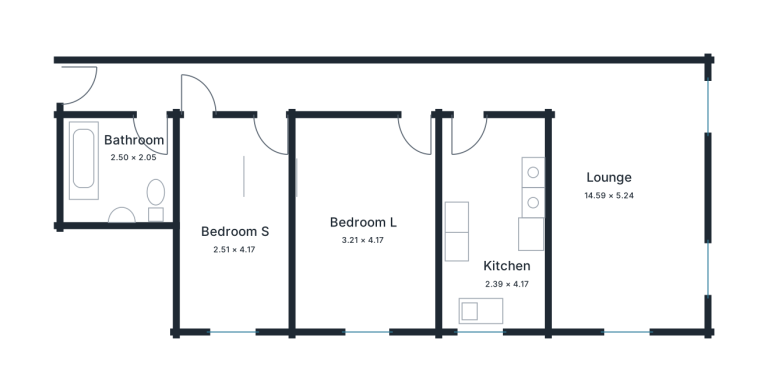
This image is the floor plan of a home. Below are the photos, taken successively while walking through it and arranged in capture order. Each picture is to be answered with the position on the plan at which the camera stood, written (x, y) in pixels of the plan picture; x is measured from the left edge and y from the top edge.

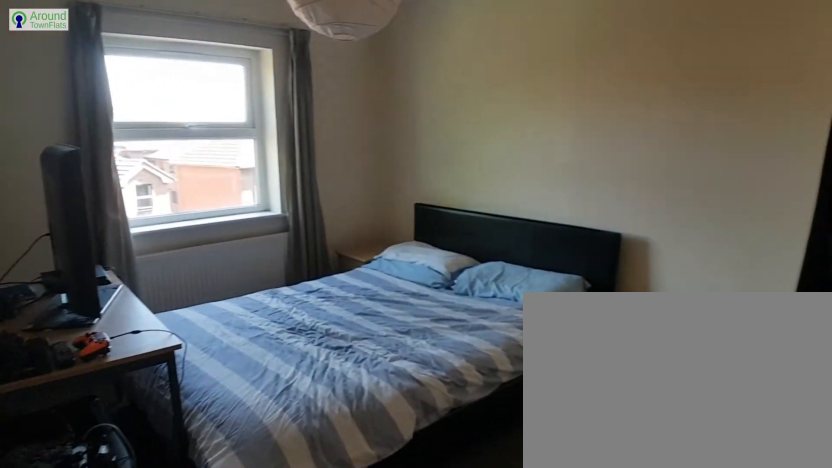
(417, 111)
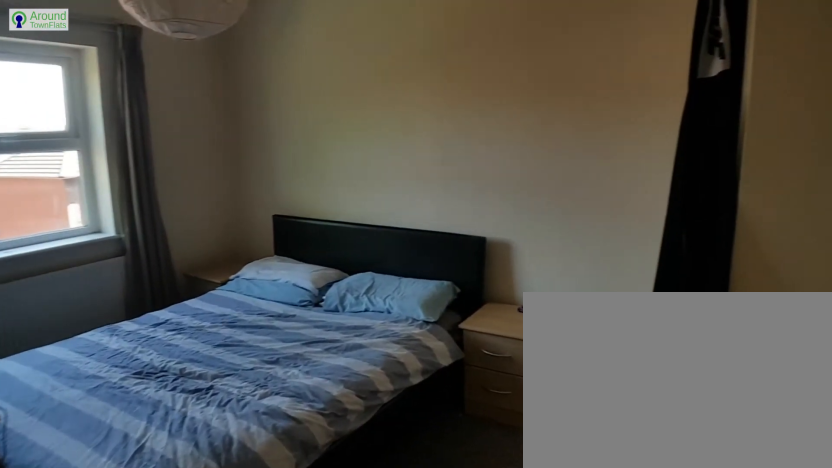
(416, 111)
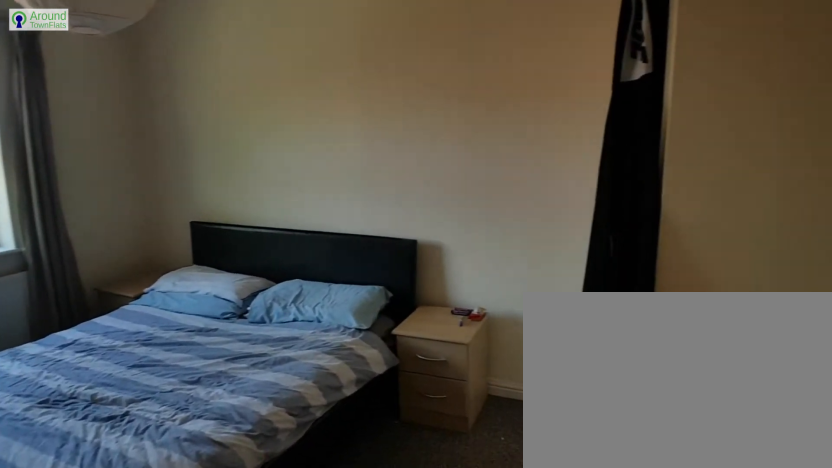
(416, 111)
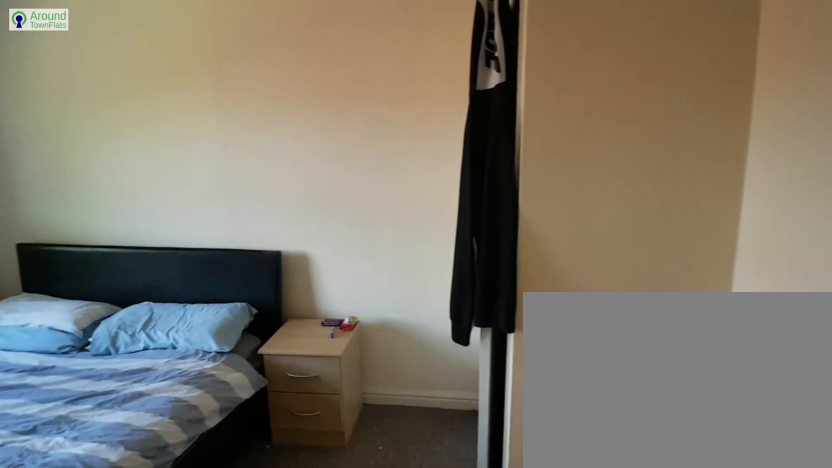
(417, 111)
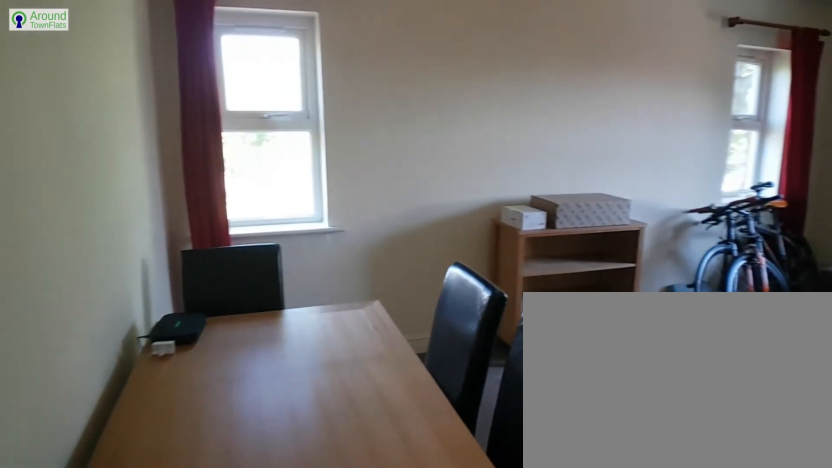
(557, 84)
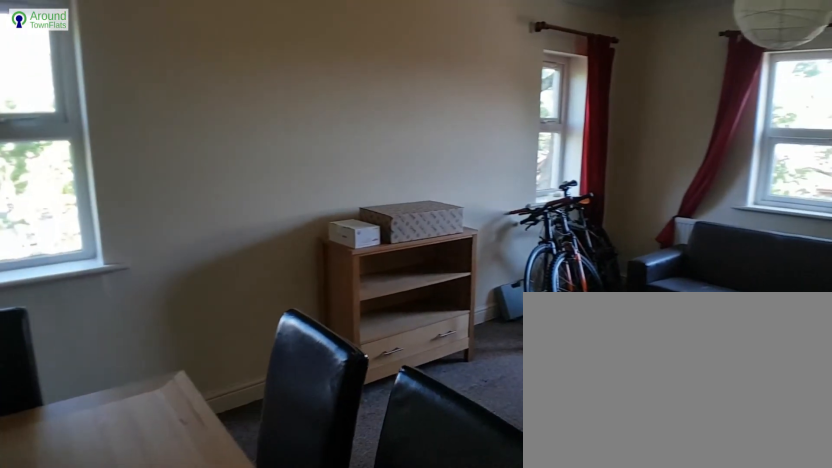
(559, 85)
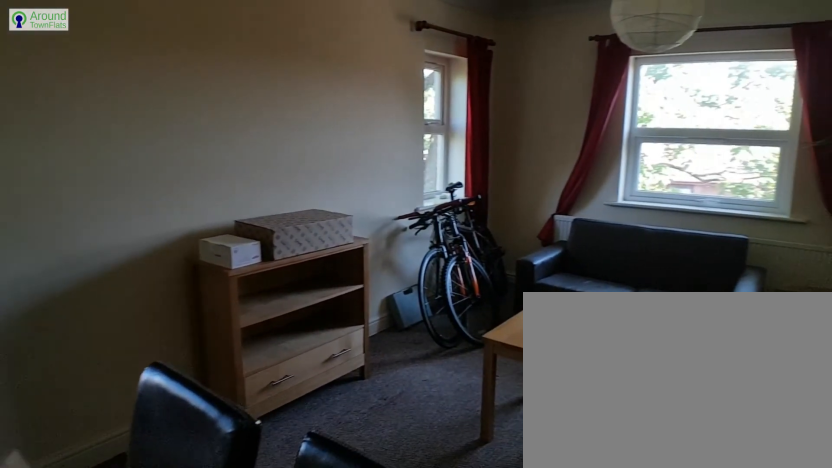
(559, 85)
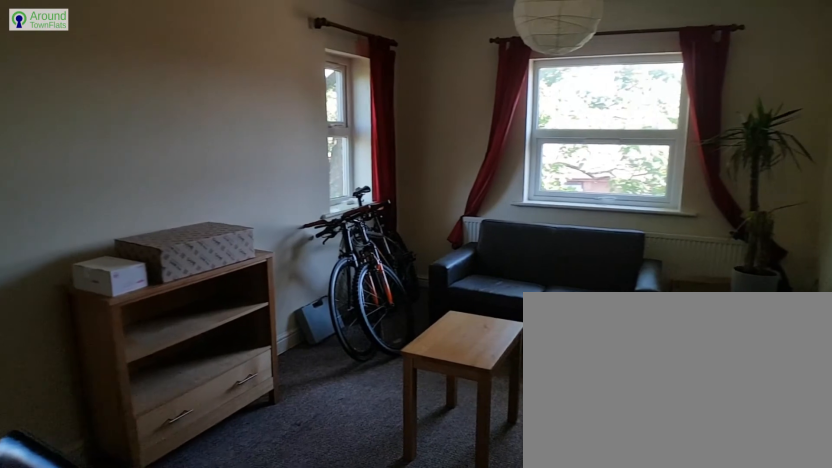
(559, 84)
